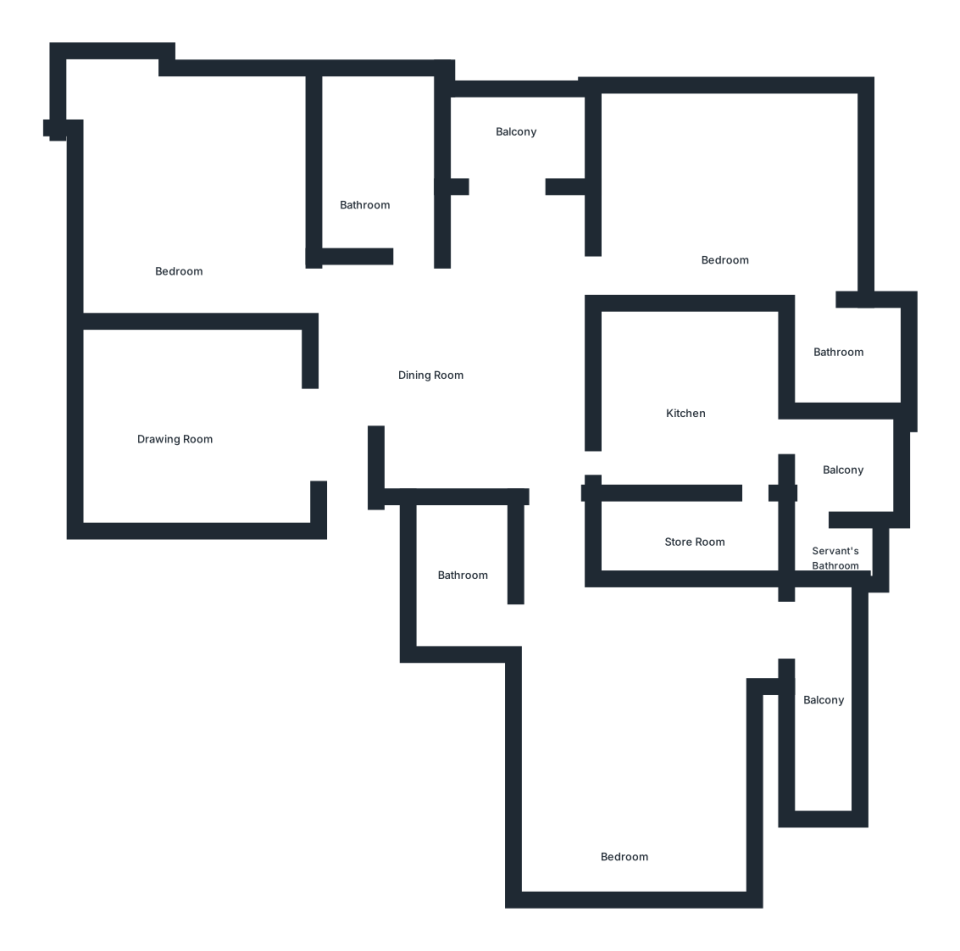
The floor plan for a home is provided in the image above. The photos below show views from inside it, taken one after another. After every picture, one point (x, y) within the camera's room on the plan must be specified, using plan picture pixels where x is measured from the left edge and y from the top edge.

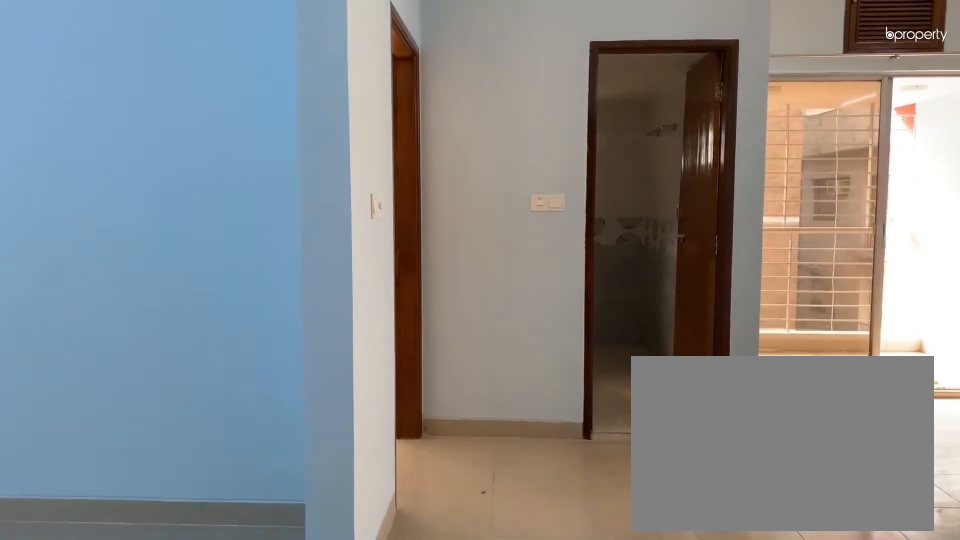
(340, 529)
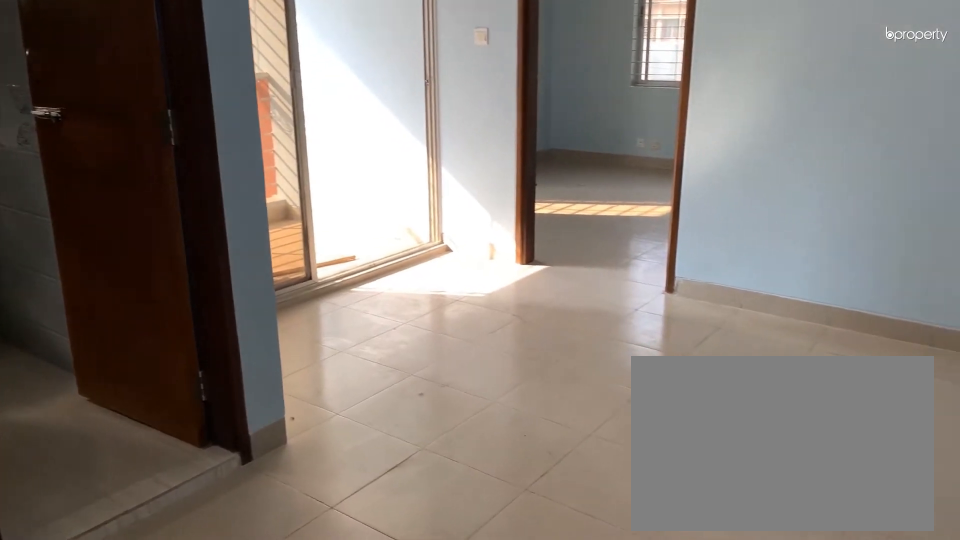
(449, 368)
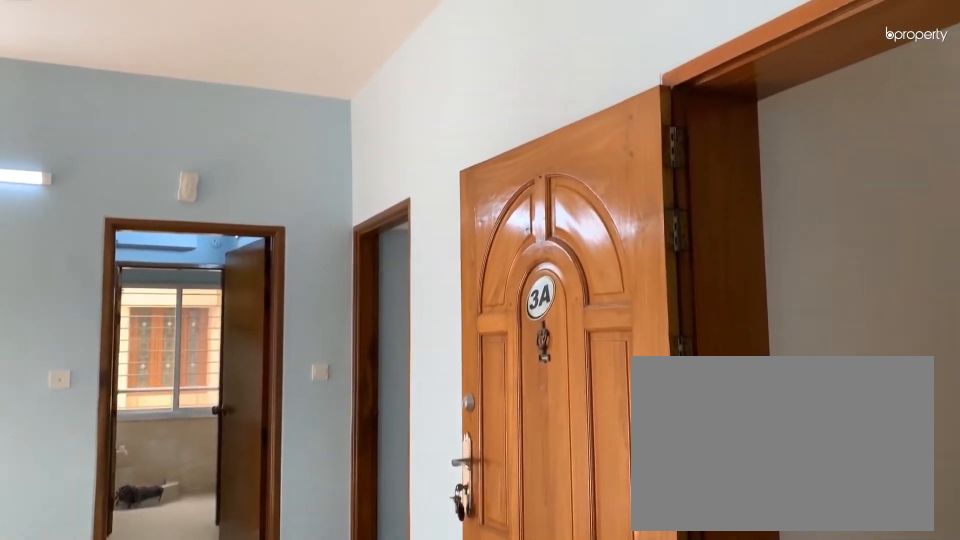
(449, 368)
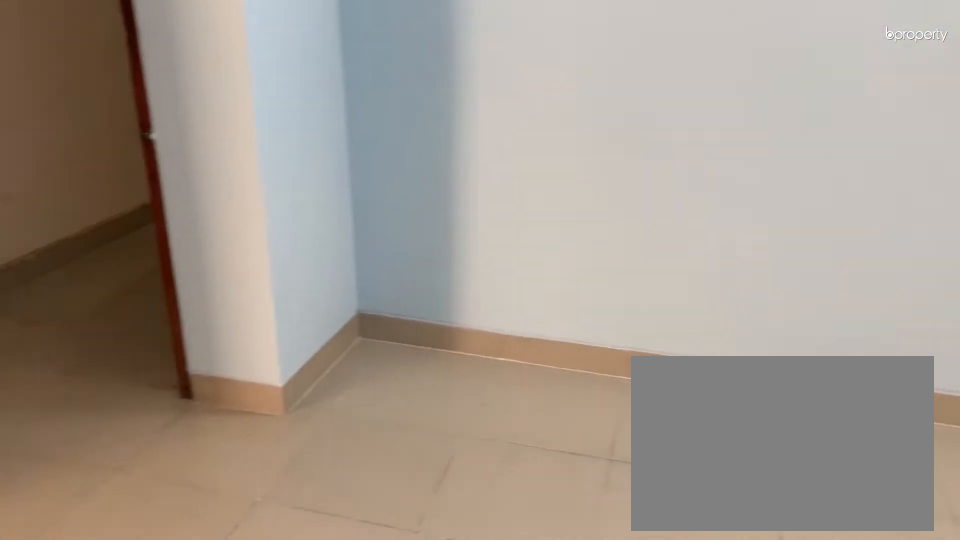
(173, 415)
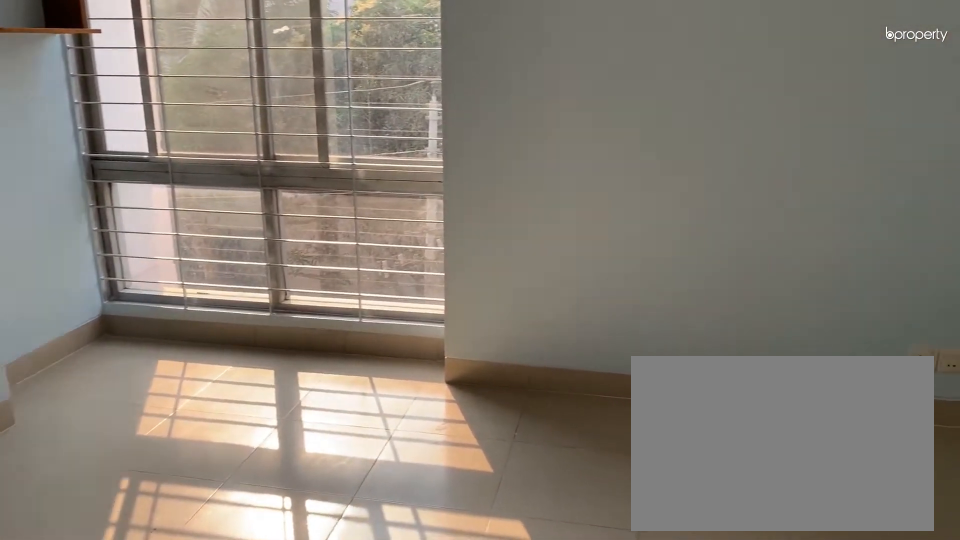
(180, 220)
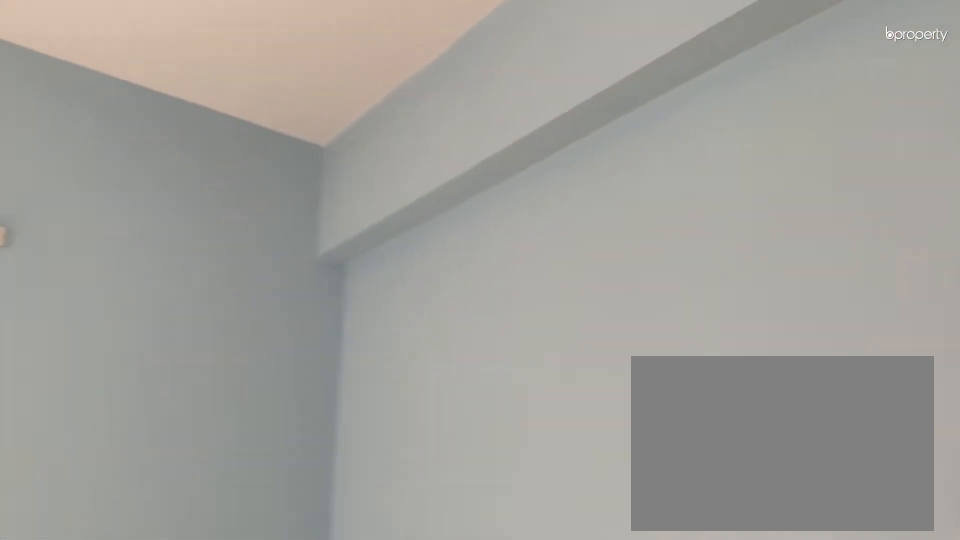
(179, 220)
